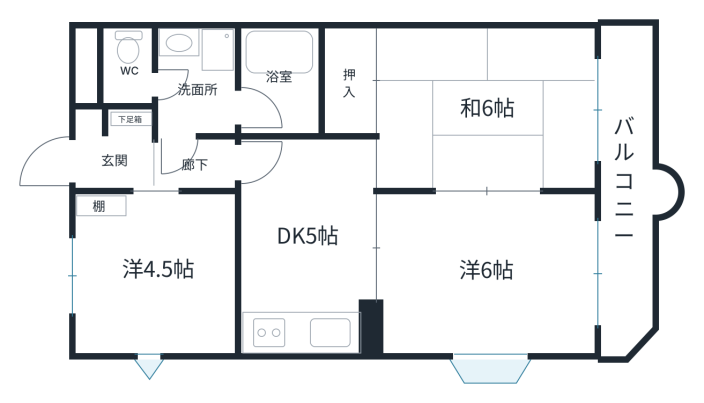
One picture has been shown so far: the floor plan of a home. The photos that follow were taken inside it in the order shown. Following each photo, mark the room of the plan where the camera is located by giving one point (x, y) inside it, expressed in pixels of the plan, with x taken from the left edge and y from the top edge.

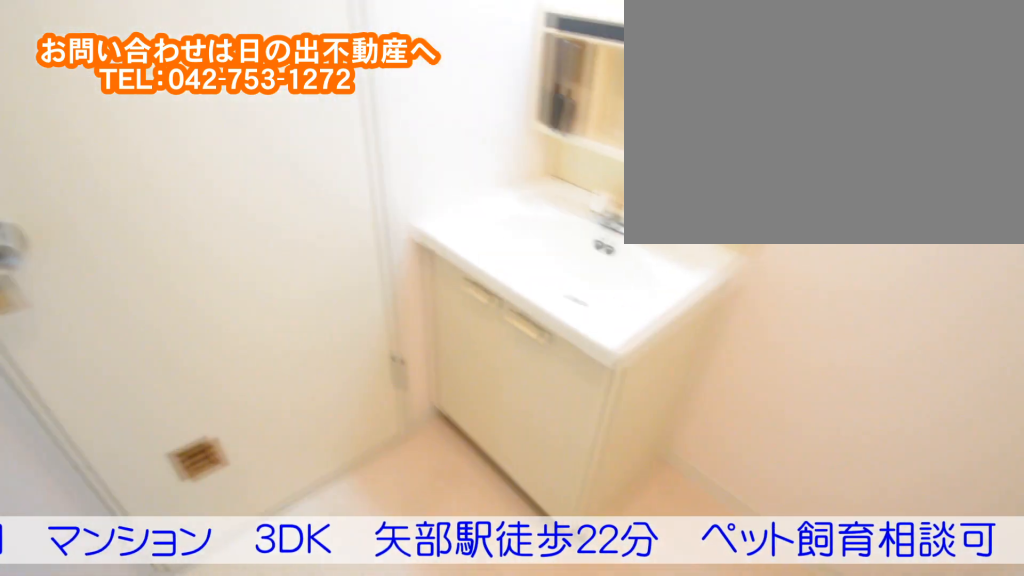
(197, 103)
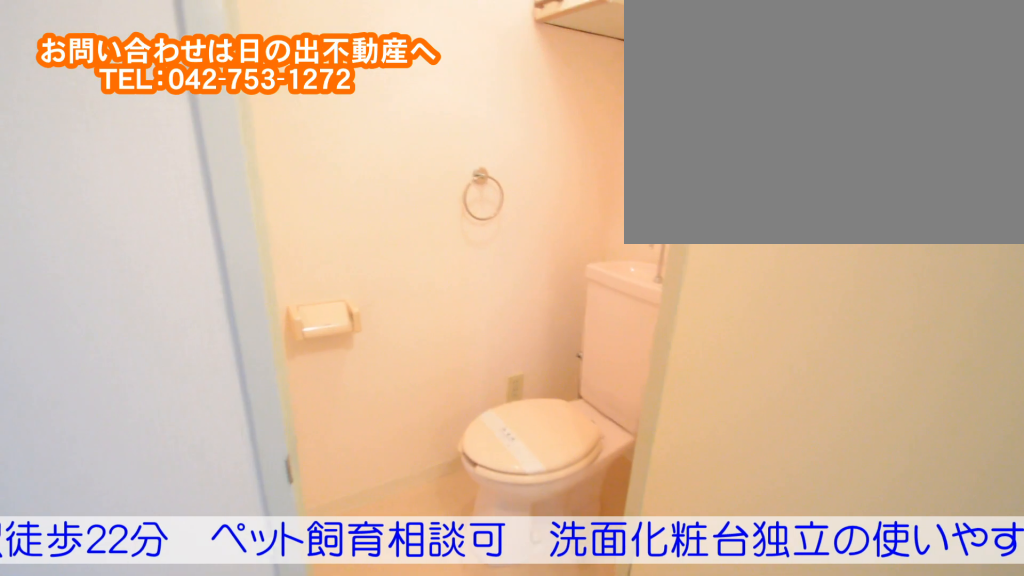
(127, 67)
